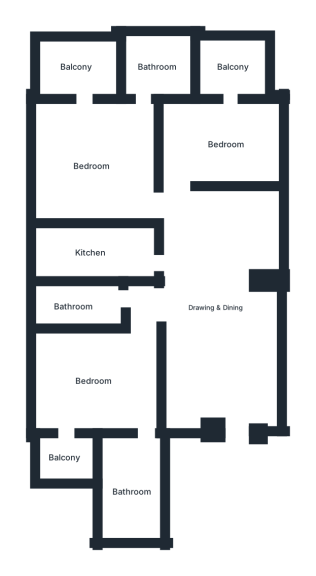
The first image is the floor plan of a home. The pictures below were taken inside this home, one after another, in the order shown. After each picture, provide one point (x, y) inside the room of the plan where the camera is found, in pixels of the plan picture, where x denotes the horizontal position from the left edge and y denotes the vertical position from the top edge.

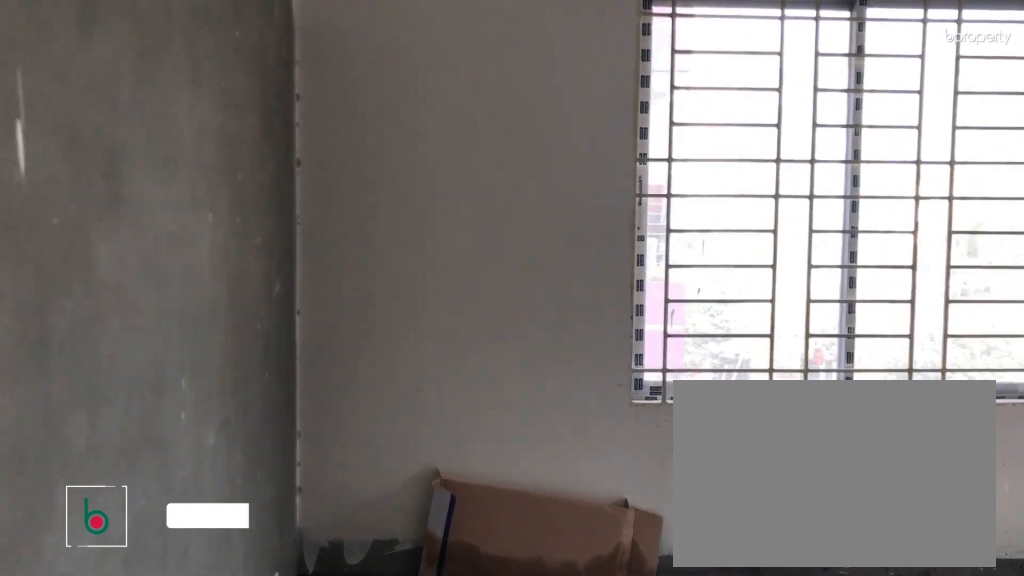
(91, 166)
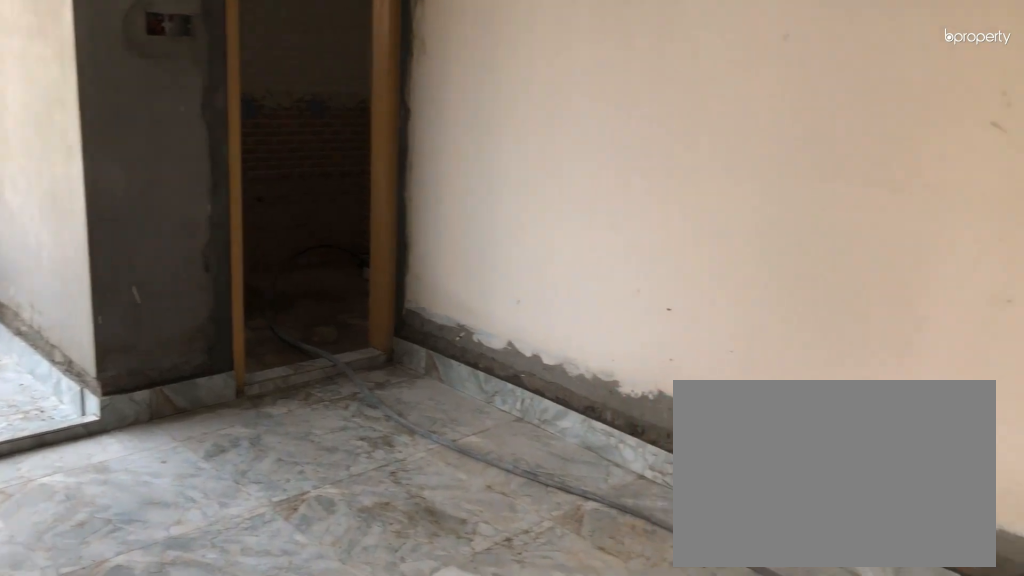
(91, 166)
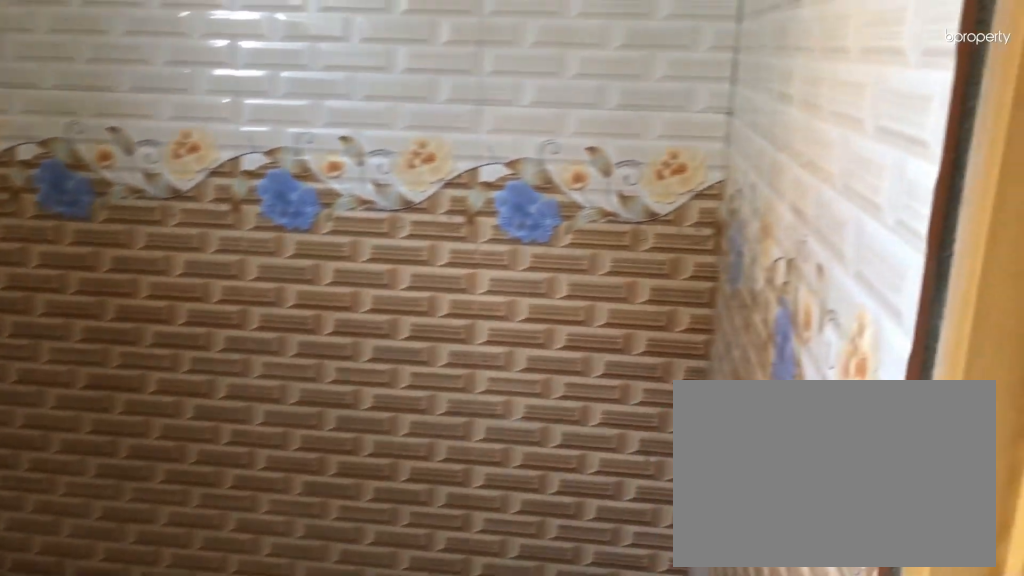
(158, 66)
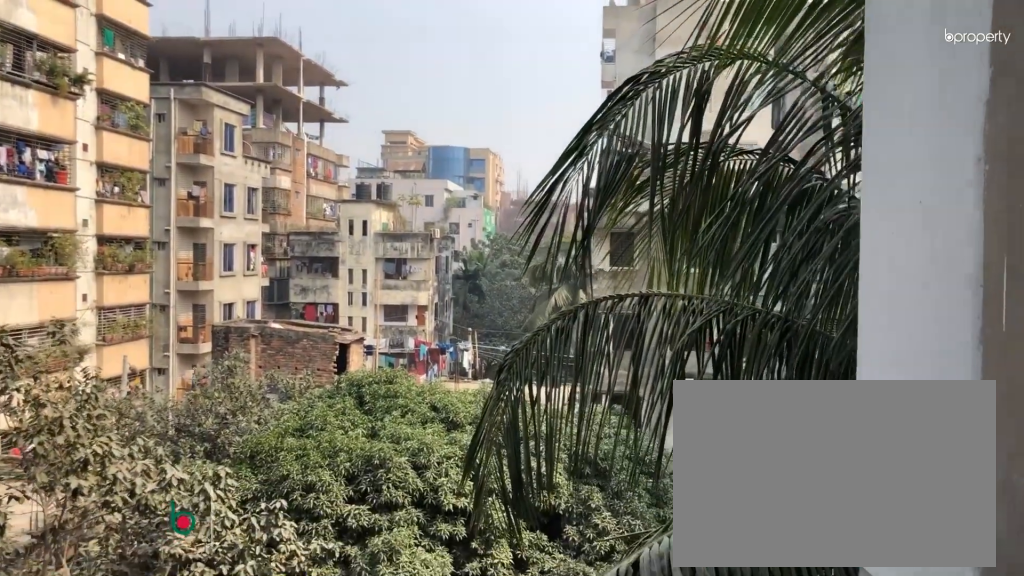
(76, 68)
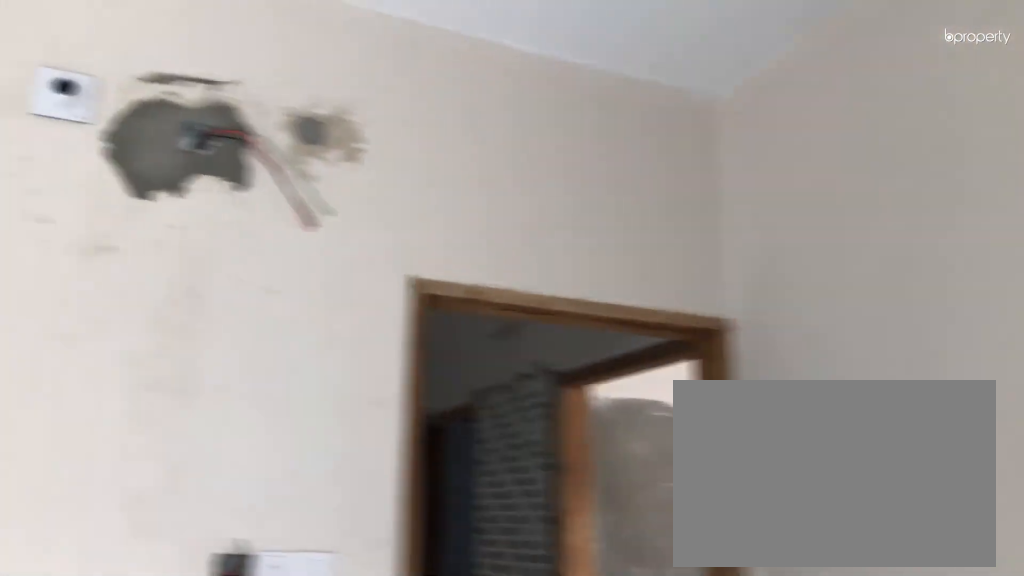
(224, 144)
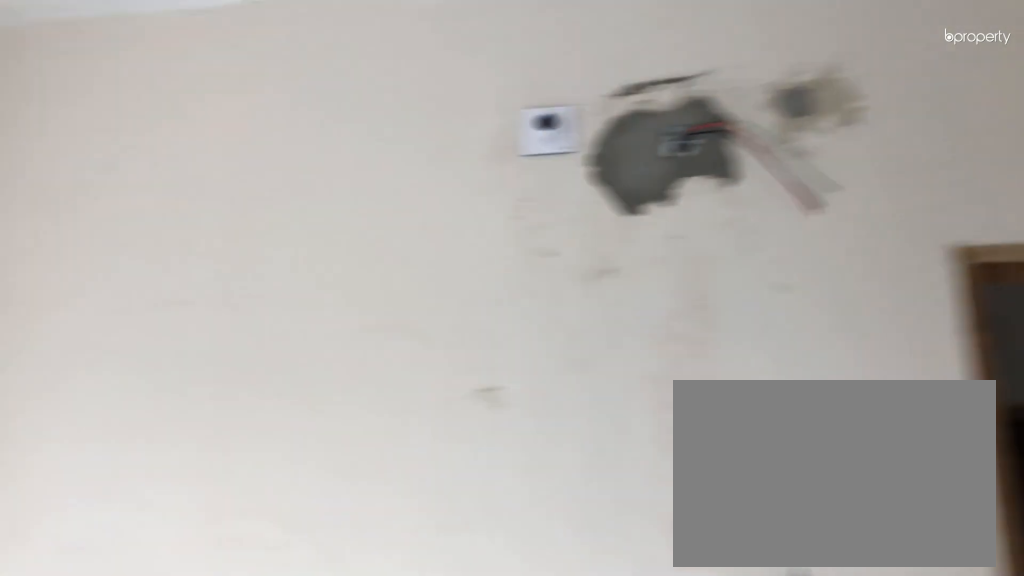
(224, 144)
